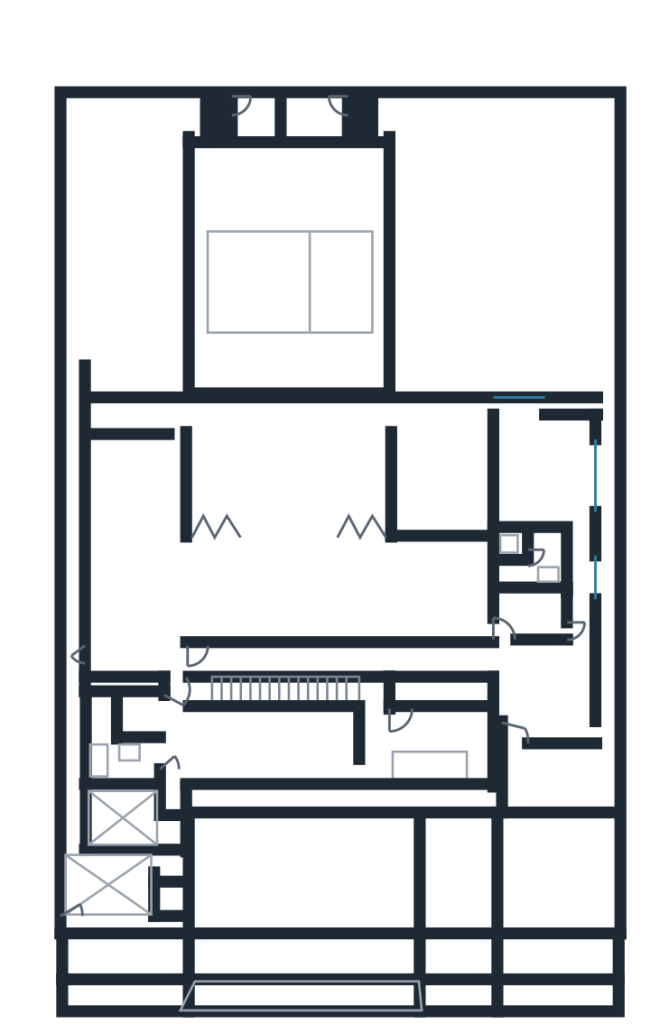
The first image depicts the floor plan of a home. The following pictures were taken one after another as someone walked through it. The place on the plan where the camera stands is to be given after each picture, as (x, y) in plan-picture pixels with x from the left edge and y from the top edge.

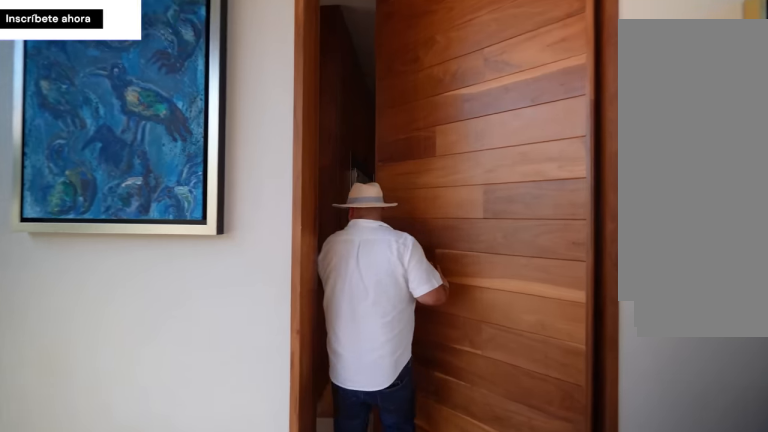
(262, 656)
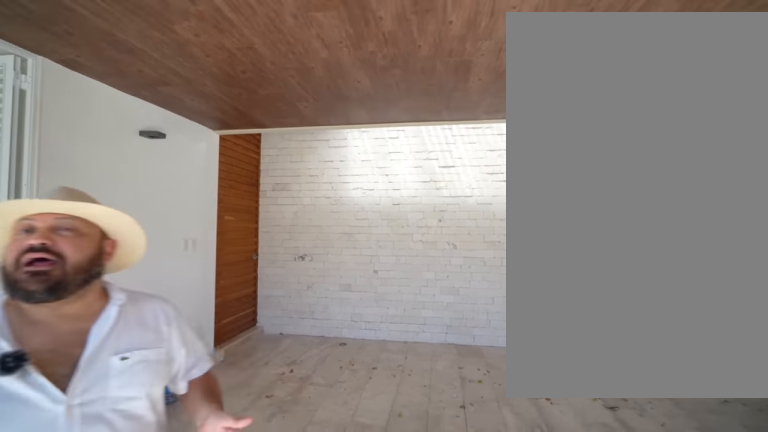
(248, 831)
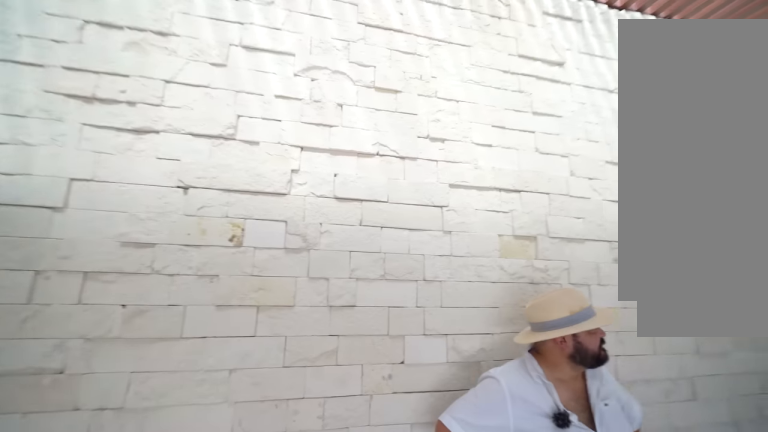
(312, 804)
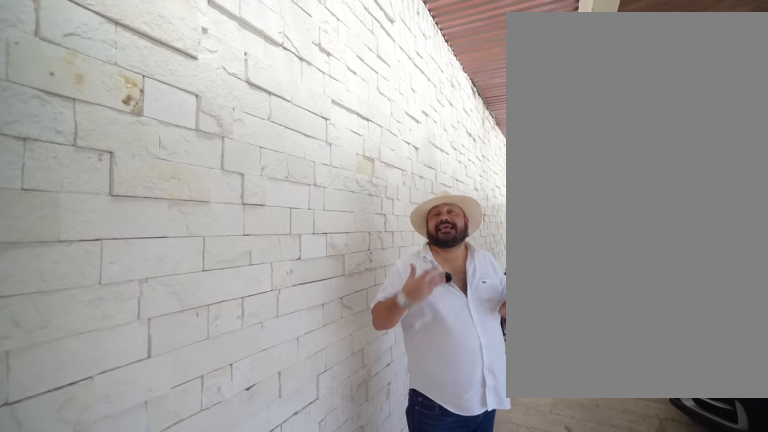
(251, 818)
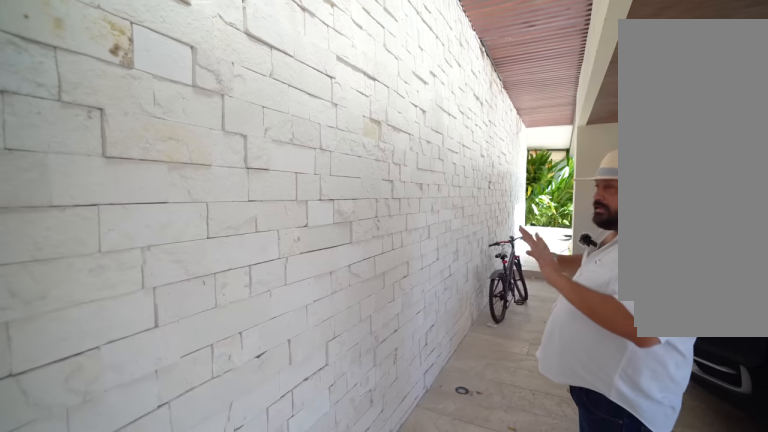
(250, 816)
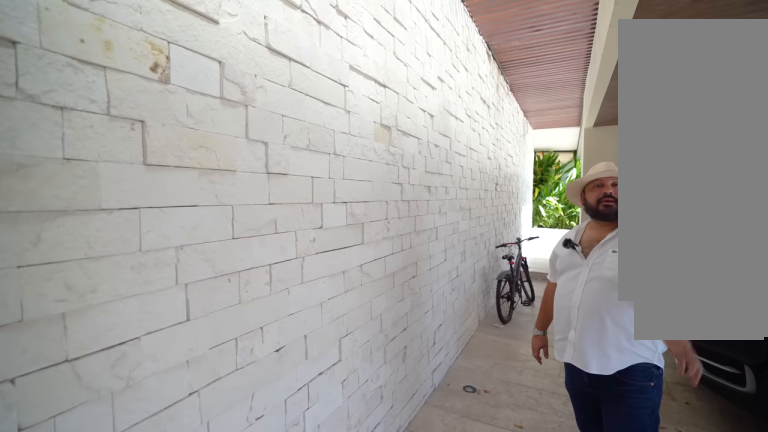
(250, 814)
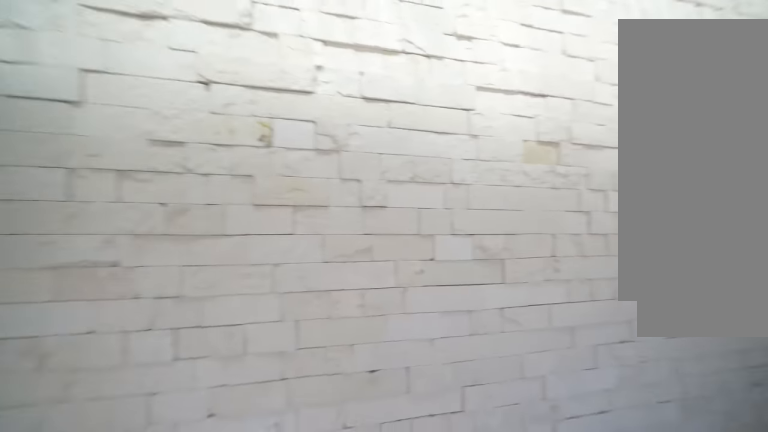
(249, 807)
